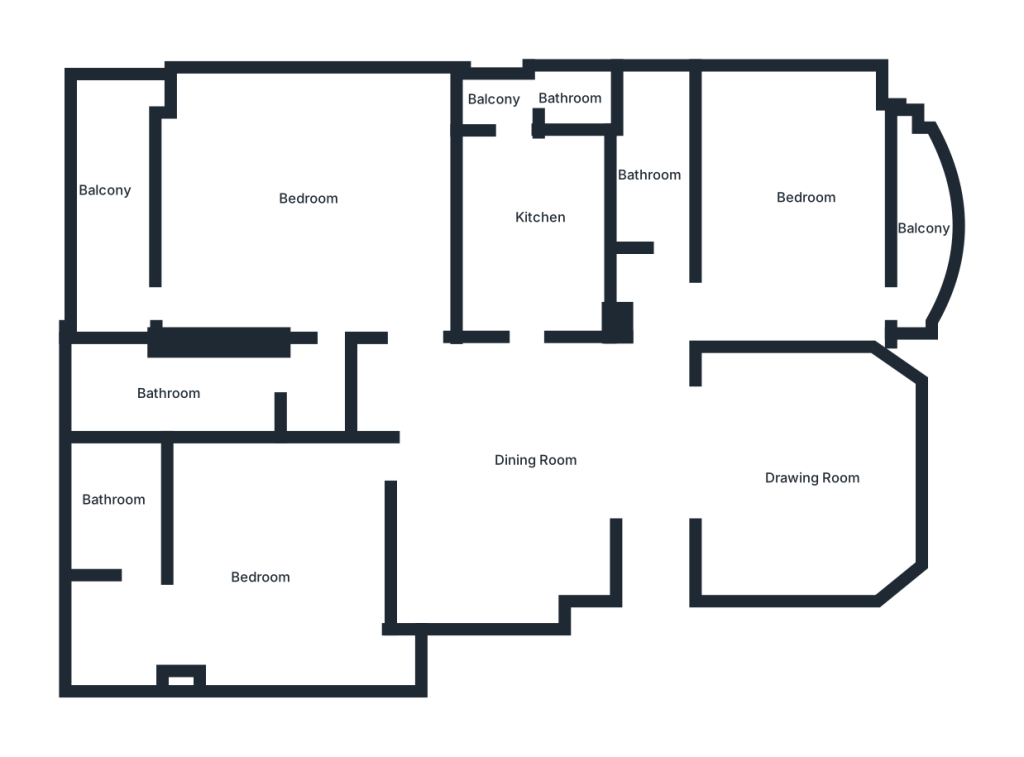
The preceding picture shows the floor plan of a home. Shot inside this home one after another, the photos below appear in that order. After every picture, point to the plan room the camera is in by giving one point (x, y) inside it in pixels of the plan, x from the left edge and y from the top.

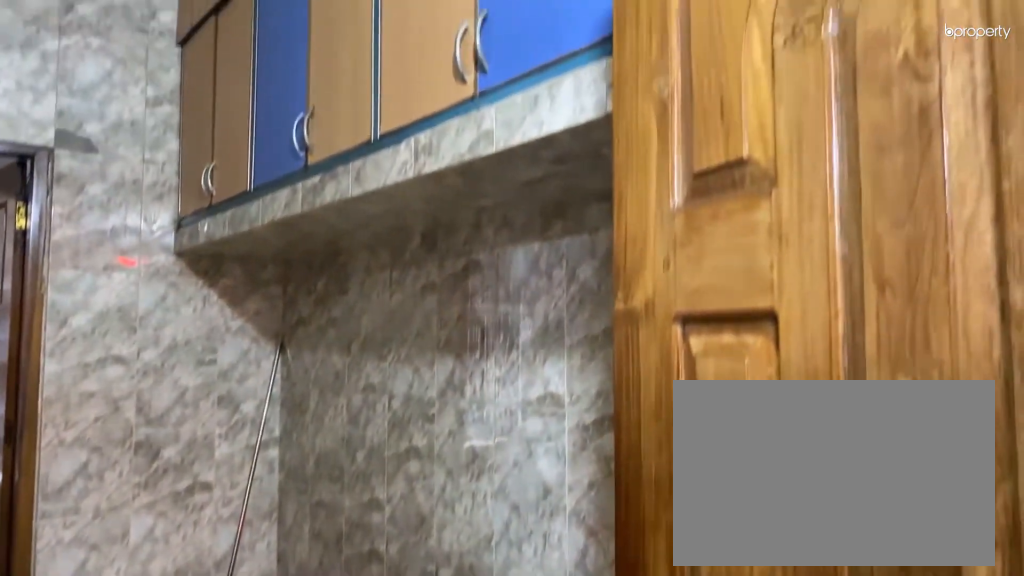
(520, 221)
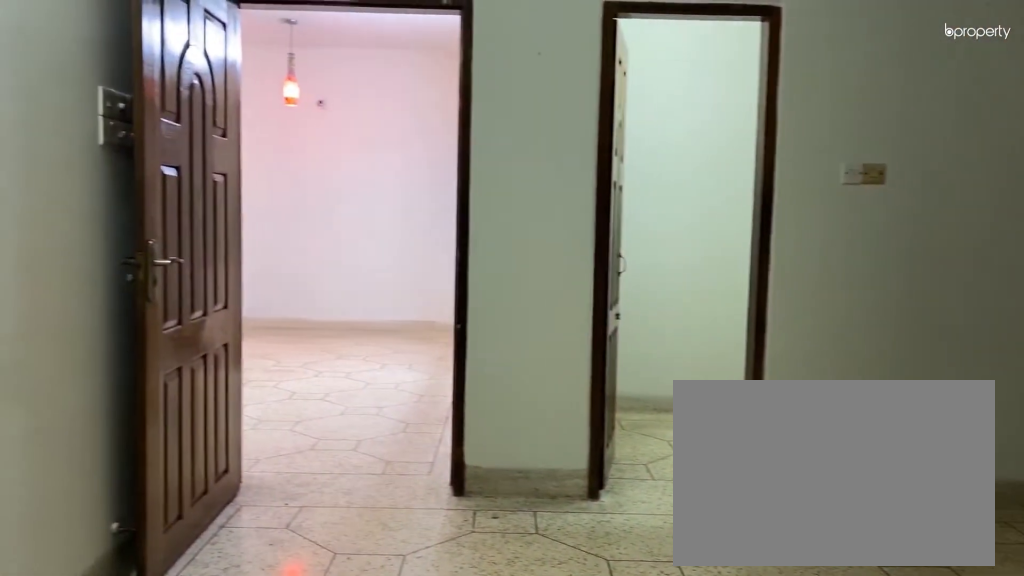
(308, 201)
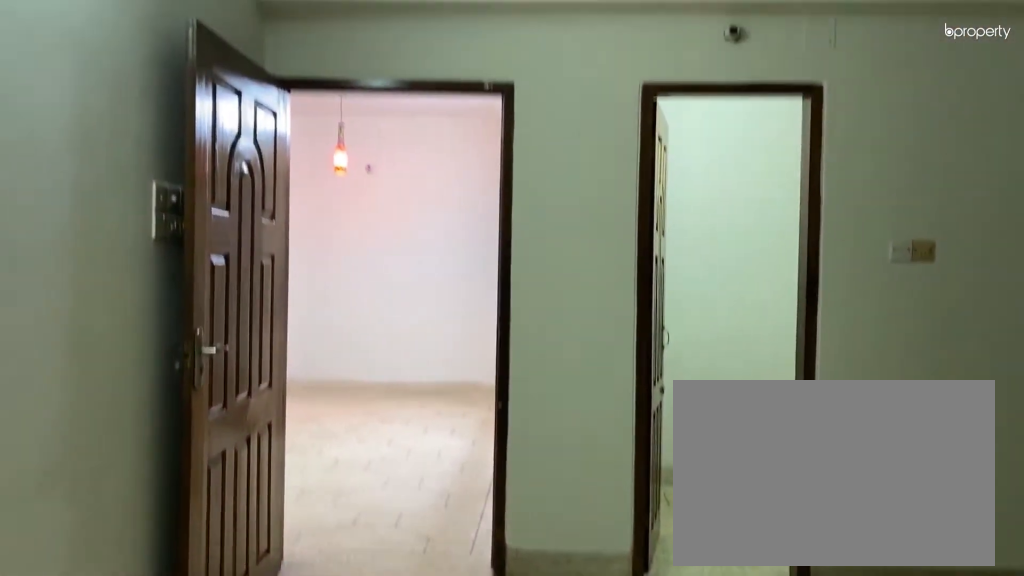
(308, 201)
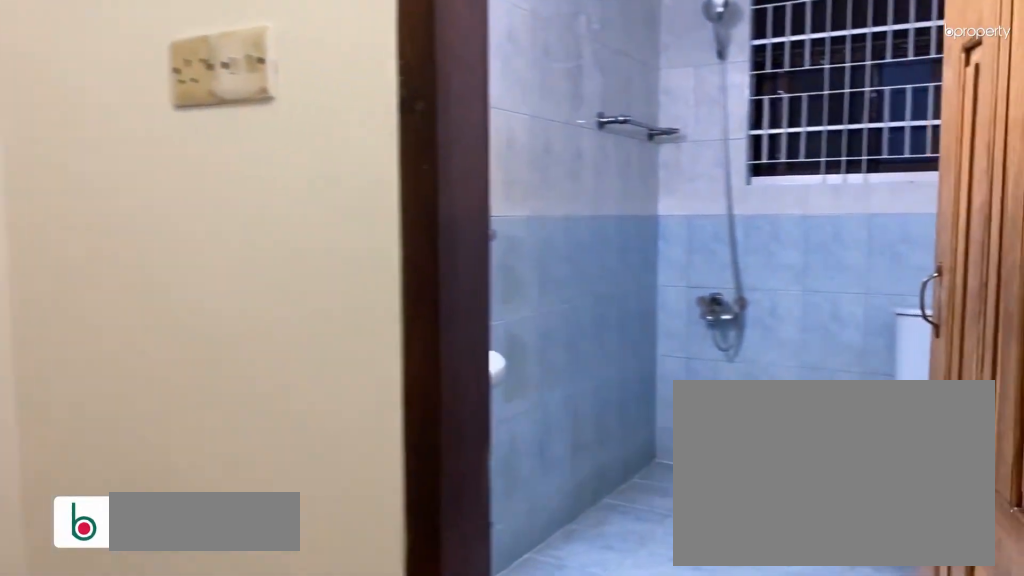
(305, 385)
